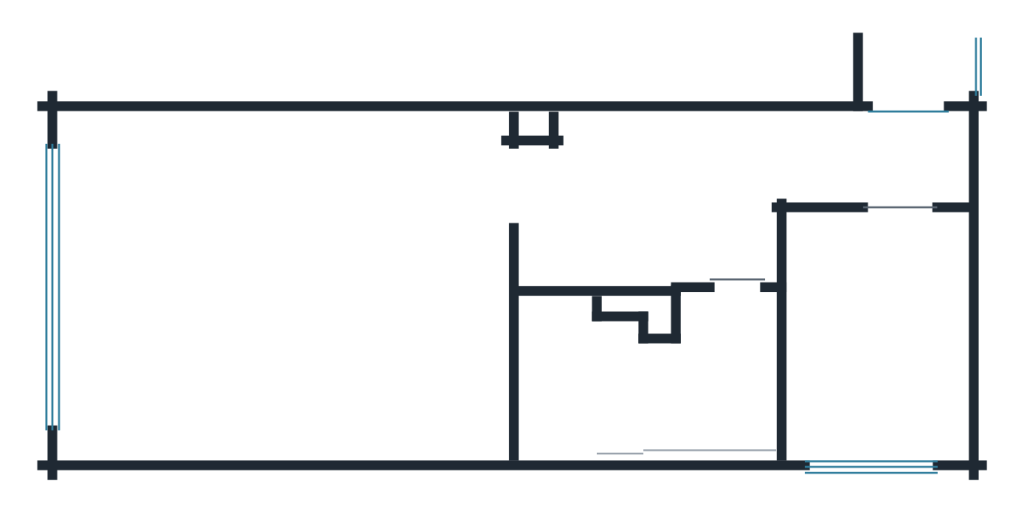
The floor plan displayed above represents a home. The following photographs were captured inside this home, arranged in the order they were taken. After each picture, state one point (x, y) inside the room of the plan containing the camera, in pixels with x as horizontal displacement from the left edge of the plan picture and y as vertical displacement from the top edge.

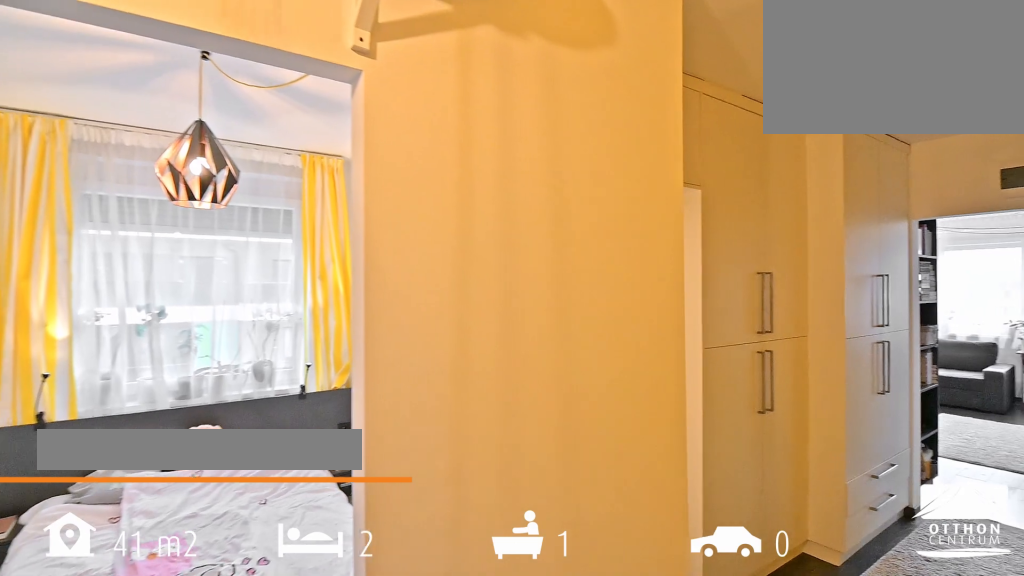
(644, 192)
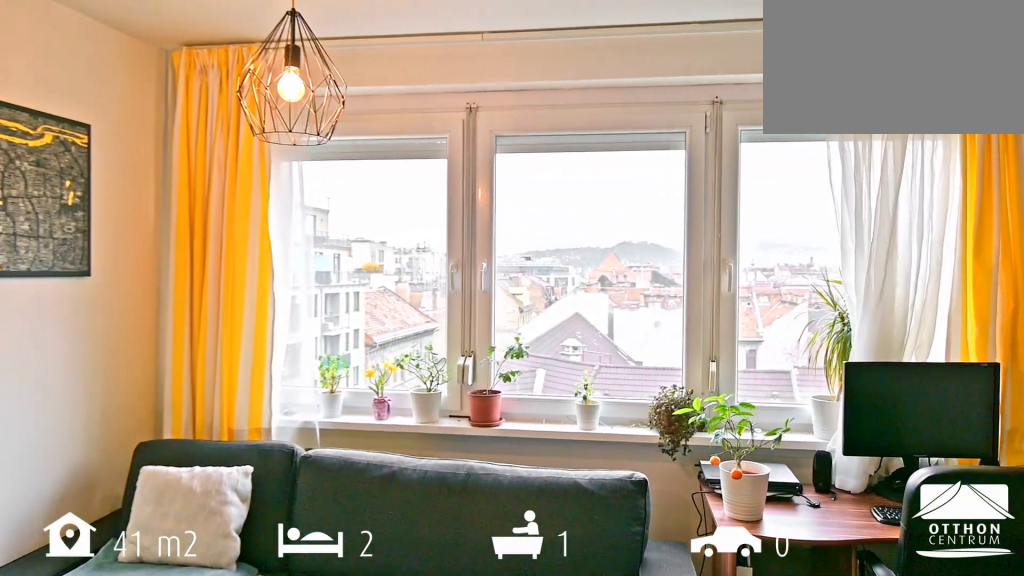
(273, 292)
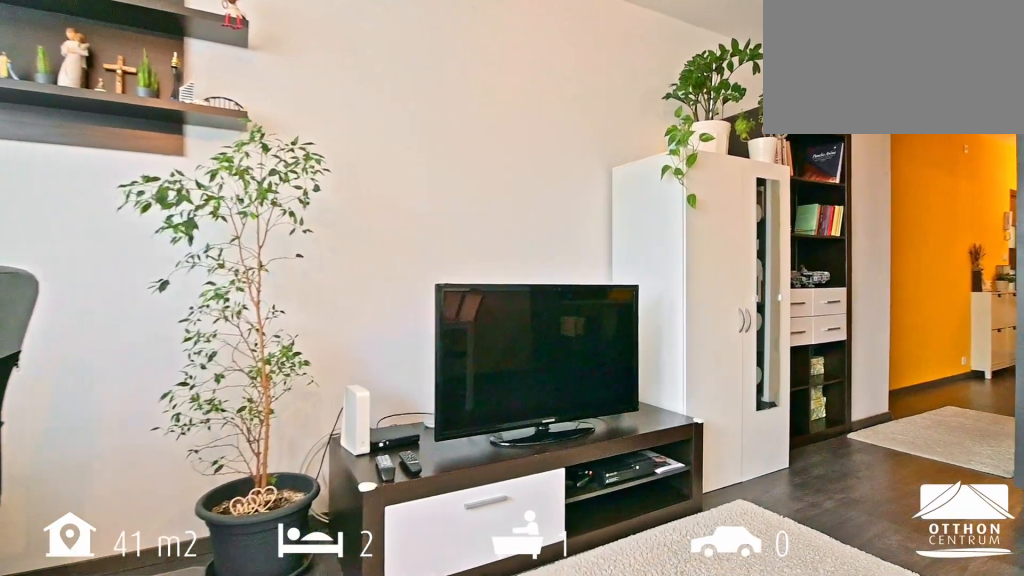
(274, 291)
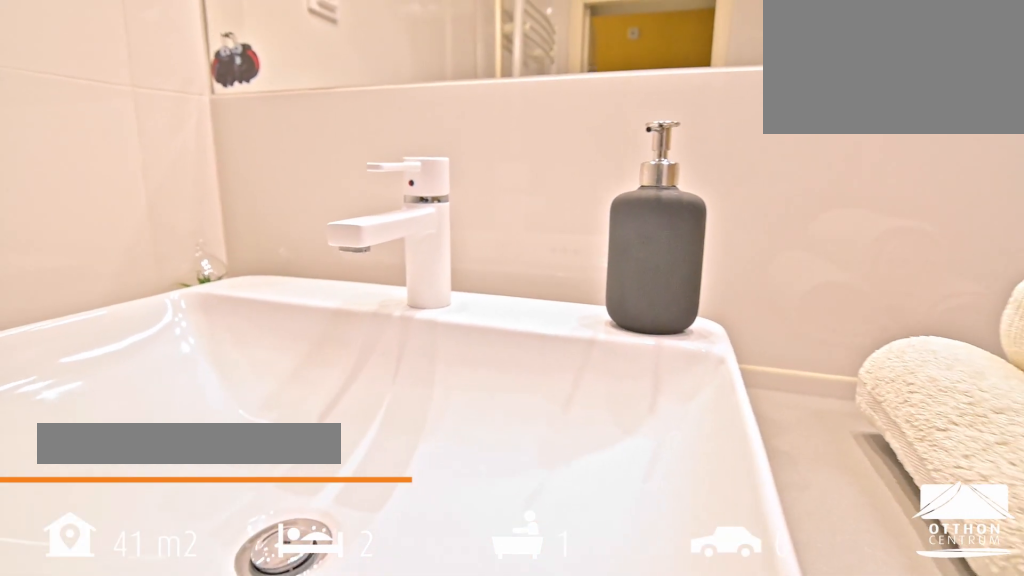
(643, 376)
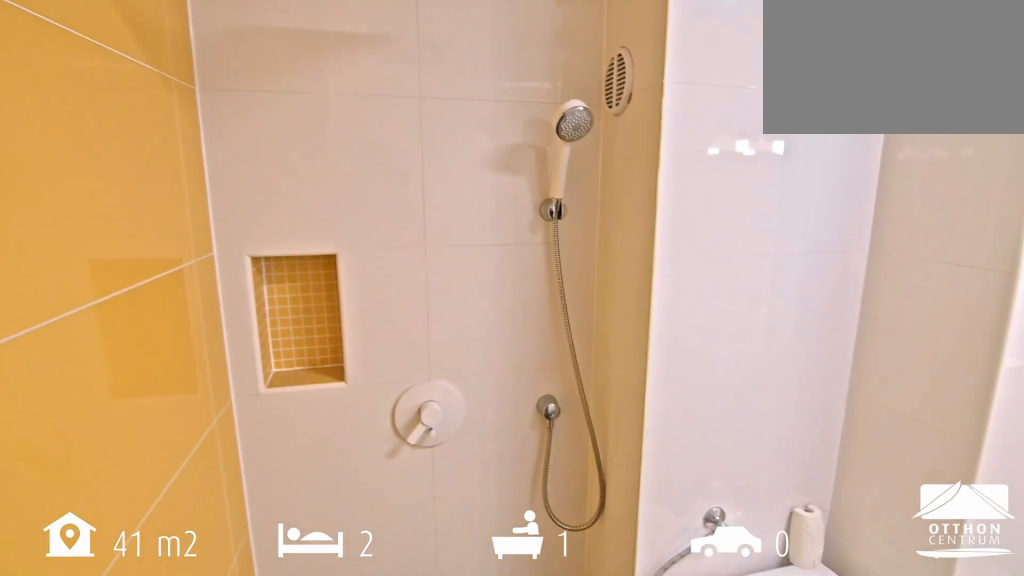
(643, 377)
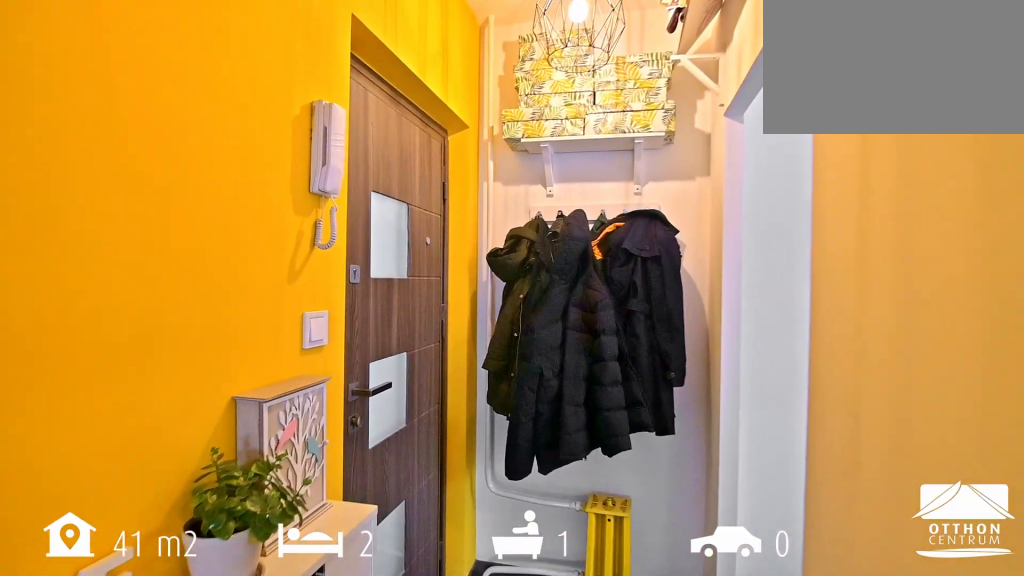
(843, 163)
